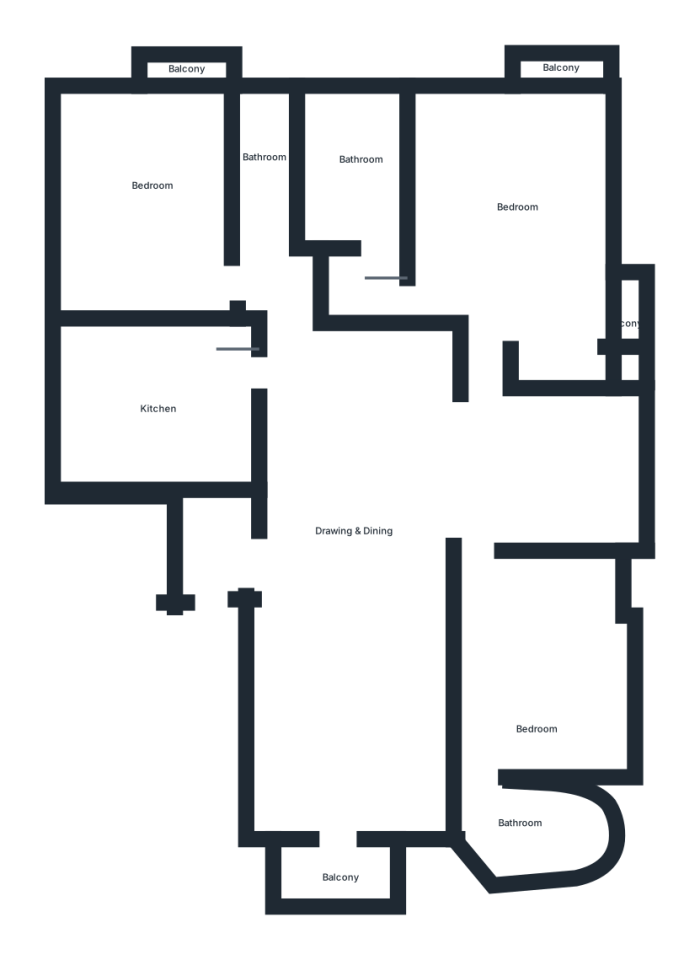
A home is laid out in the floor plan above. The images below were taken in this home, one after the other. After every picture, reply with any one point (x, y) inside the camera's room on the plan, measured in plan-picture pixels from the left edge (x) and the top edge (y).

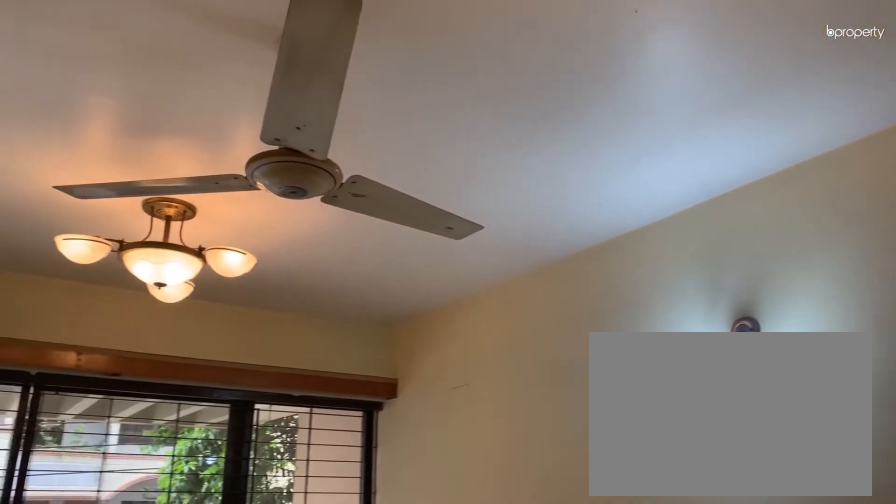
(355, 516)
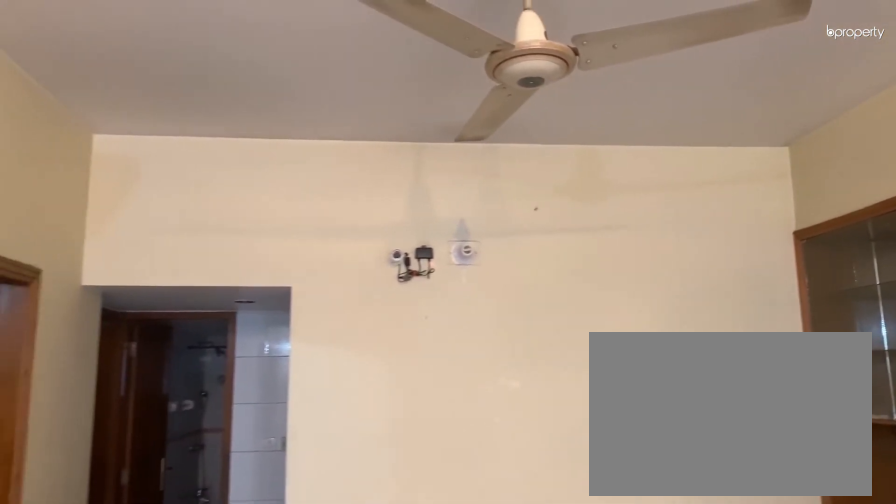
(355, 516)
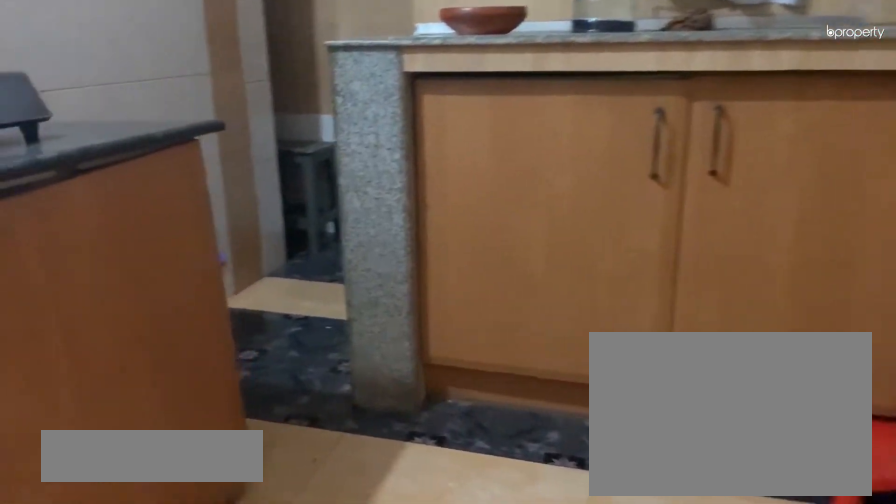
(154, 404)
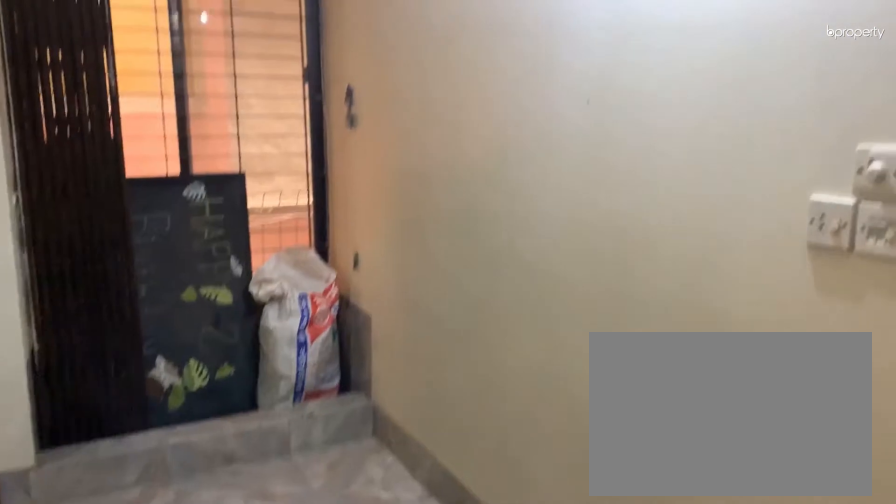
(154, 190)
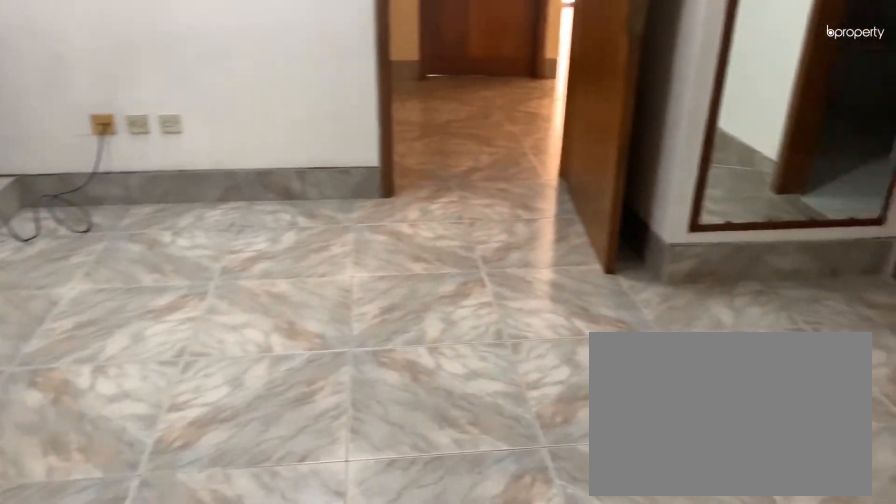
(518, 209)
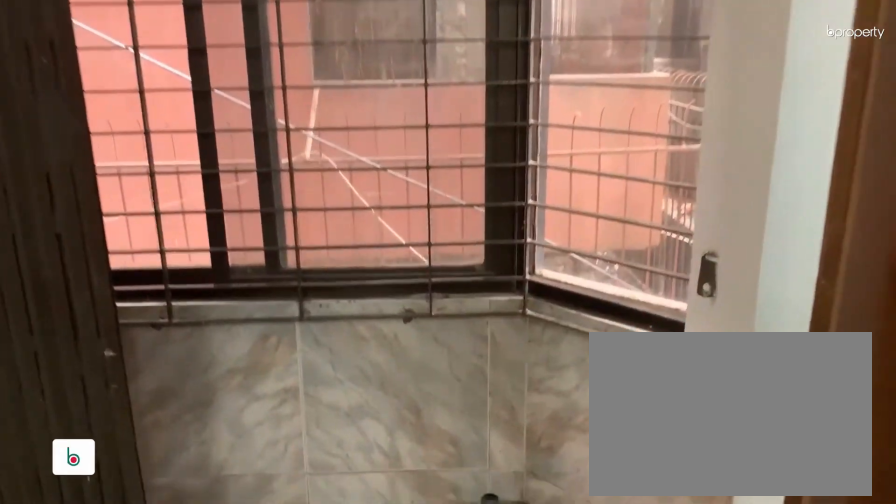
(561, 71)
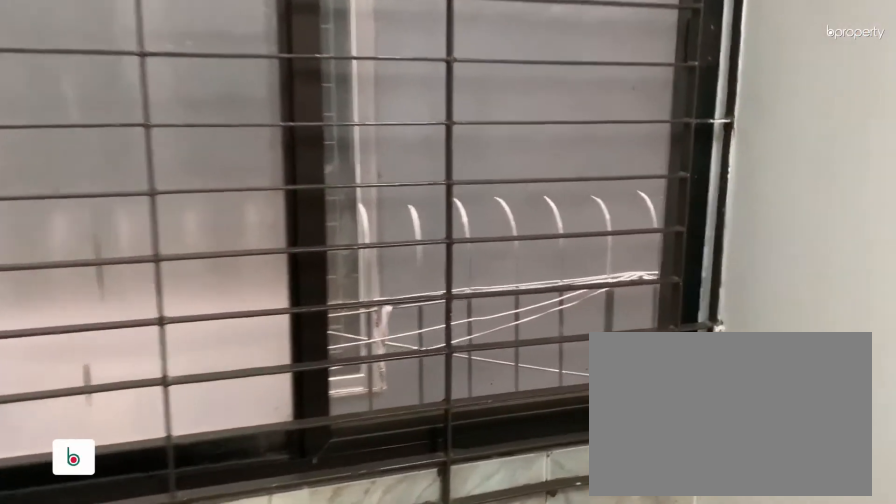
(635, 323)
